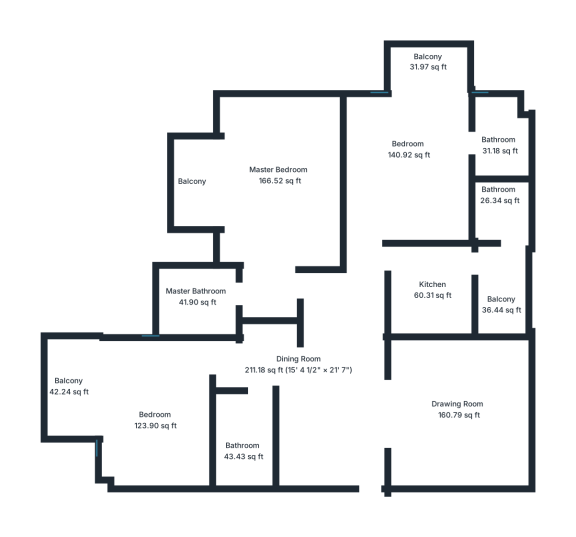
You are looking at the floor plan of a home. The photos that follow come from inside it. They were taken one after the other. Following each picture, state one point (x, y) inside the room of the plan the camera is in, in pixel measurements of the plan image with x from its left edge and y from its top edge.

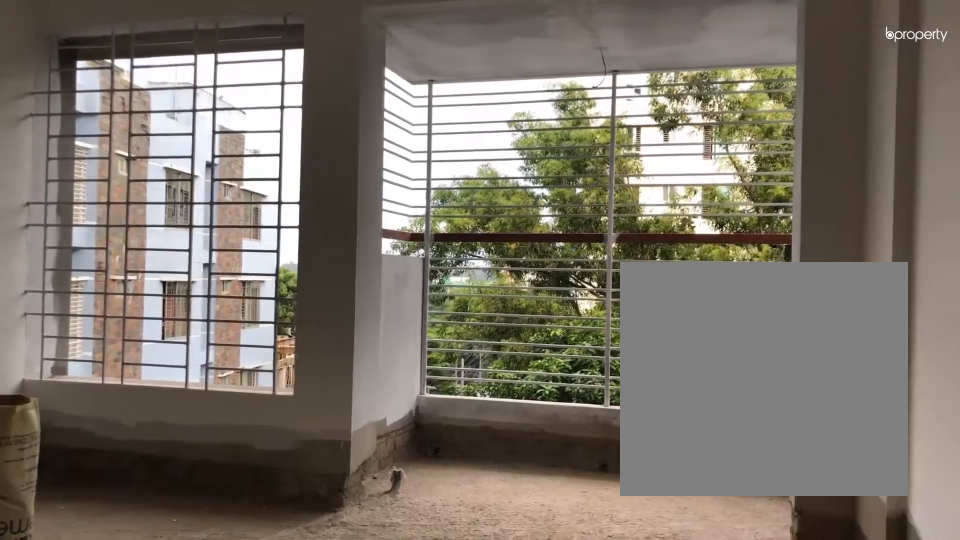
(156, 419)
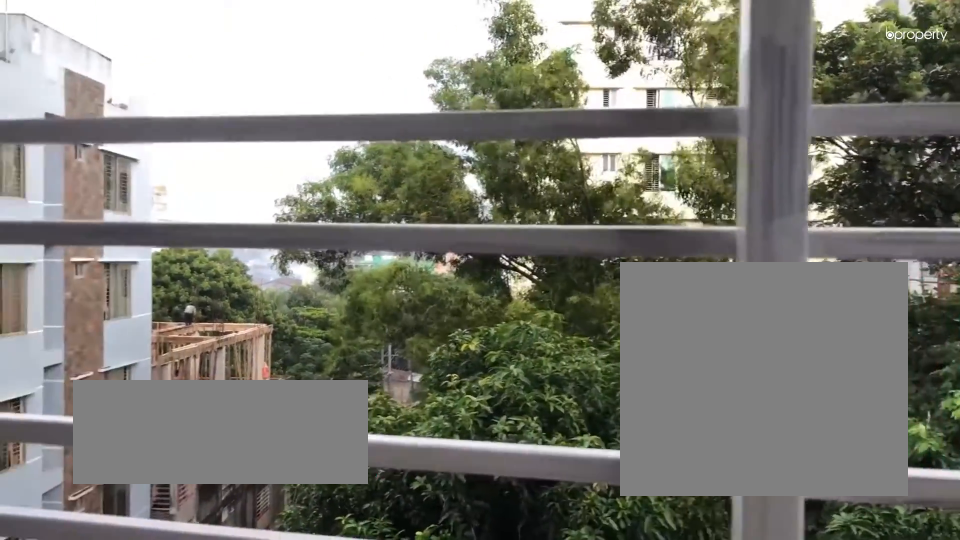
(71, 383)
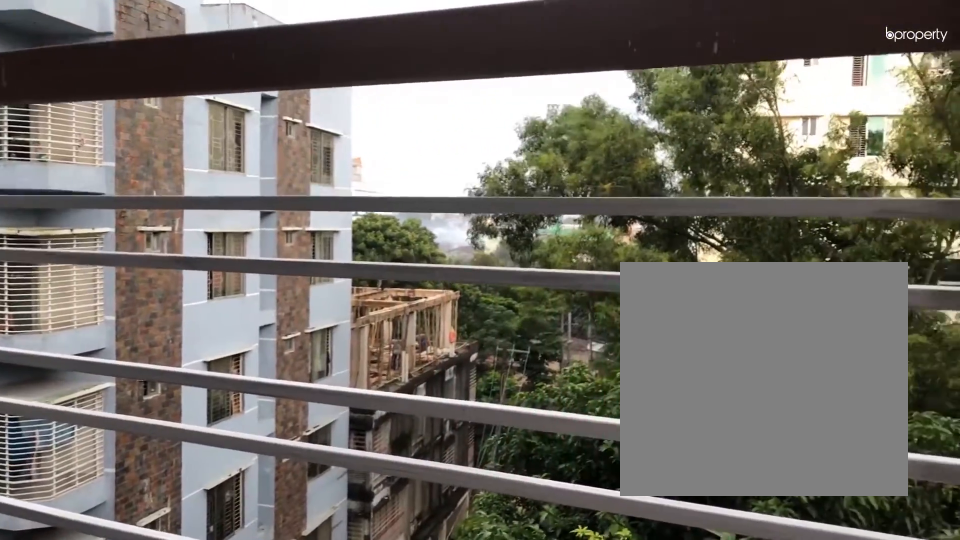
(70, 383)
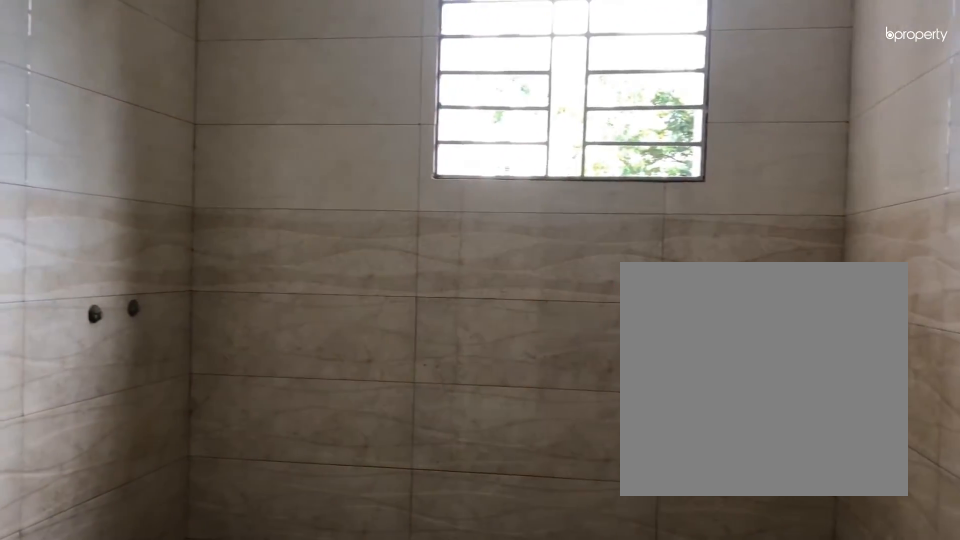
(200, 294)
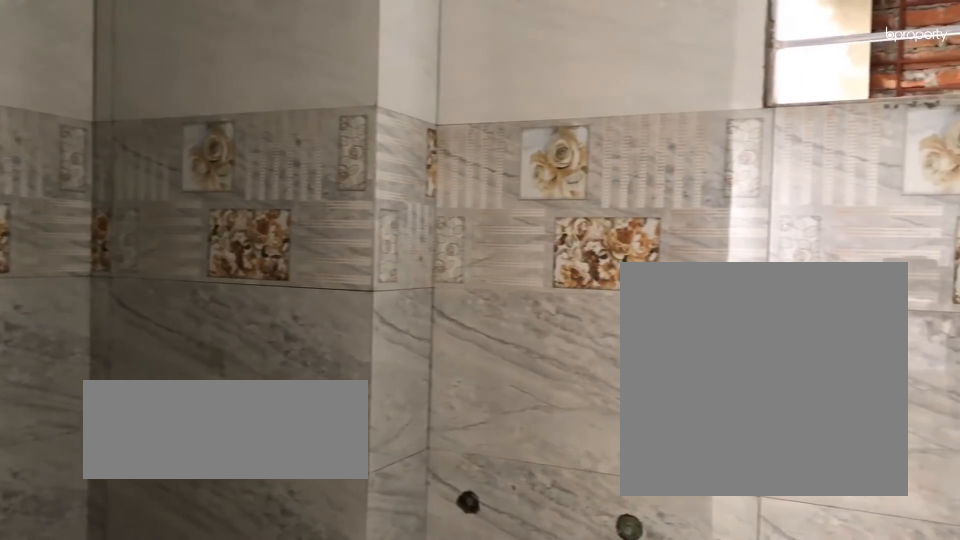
(498, 144)
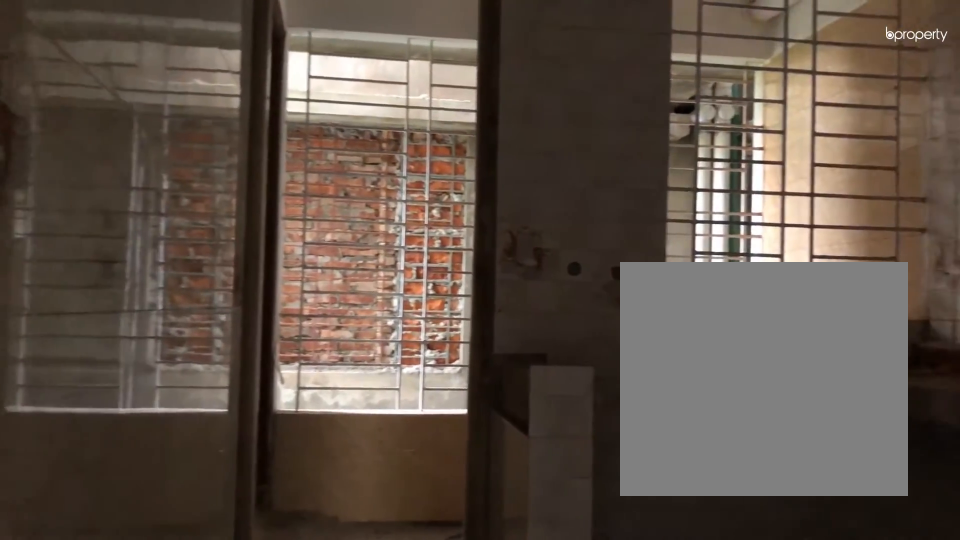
(430, 291)
